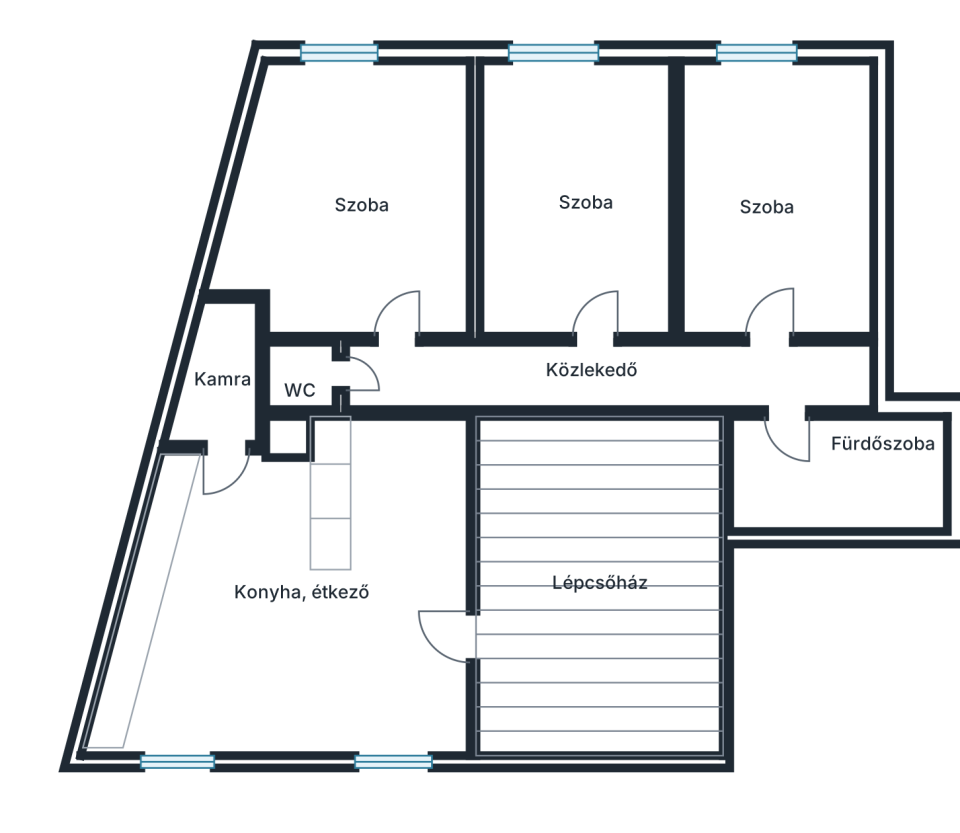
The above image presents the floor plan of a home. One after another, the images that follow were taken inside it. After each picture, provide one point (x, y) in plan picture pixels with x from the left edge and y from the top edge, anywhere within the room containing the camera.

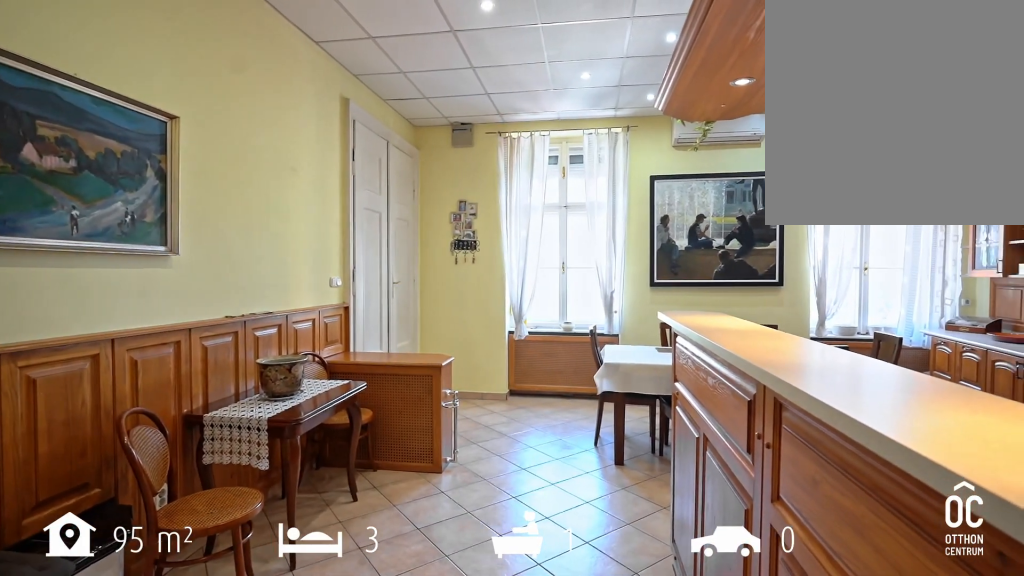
(309, 597)
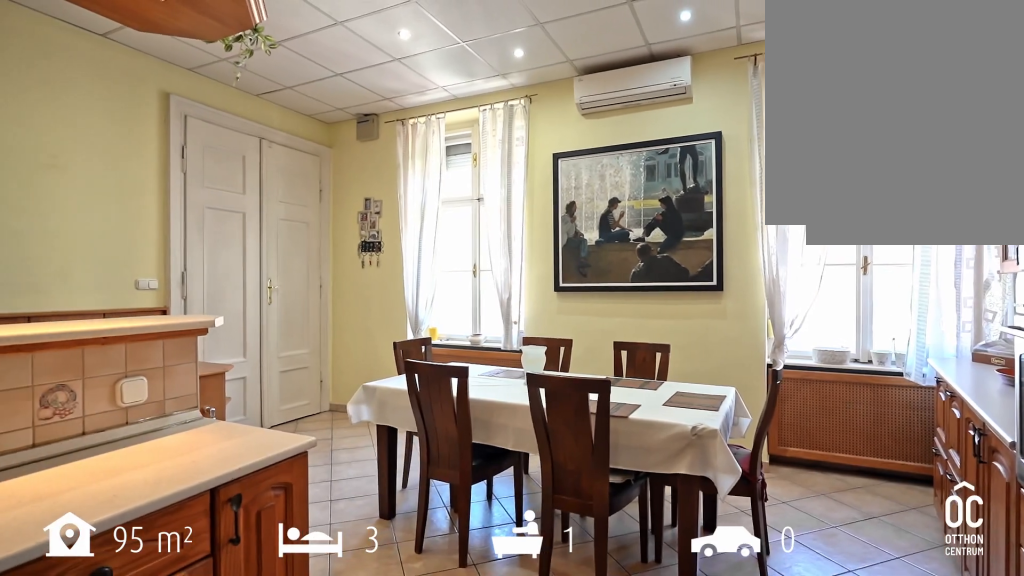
(309, 597)
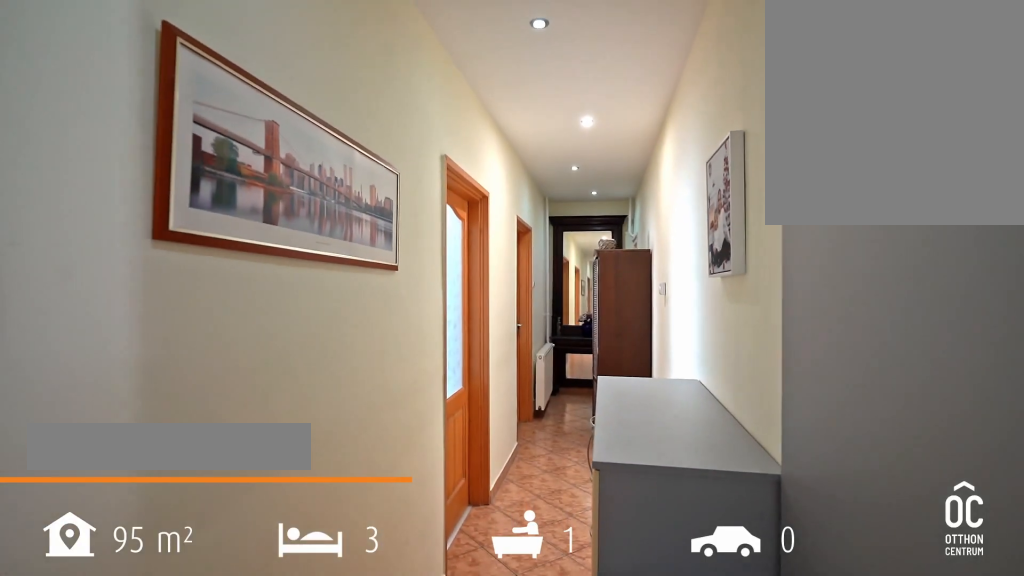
(590, 372)
